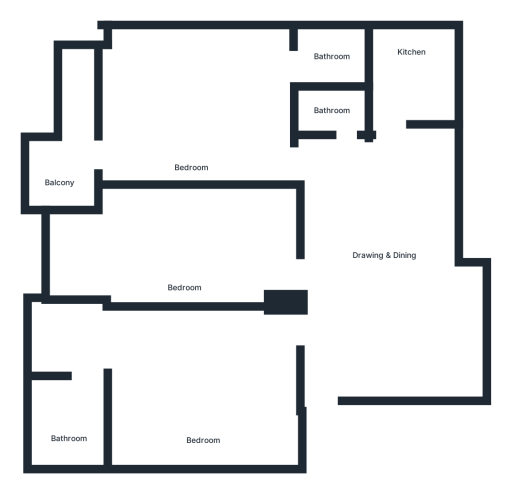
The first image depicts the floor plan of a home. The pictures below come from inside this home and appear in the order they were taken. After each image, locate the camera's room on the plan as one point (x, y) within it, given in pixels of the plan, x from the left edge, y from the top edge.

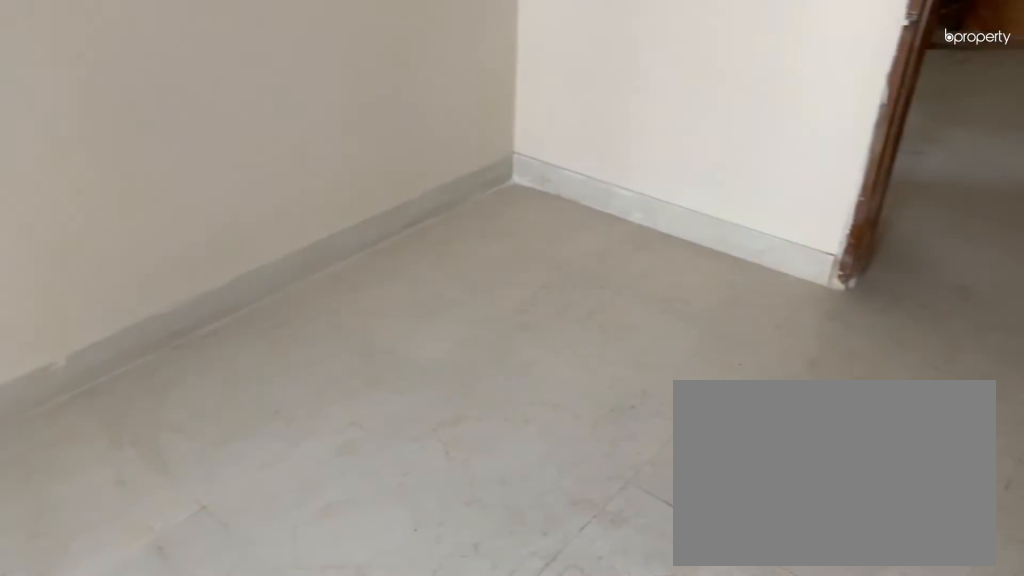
(193, 244)
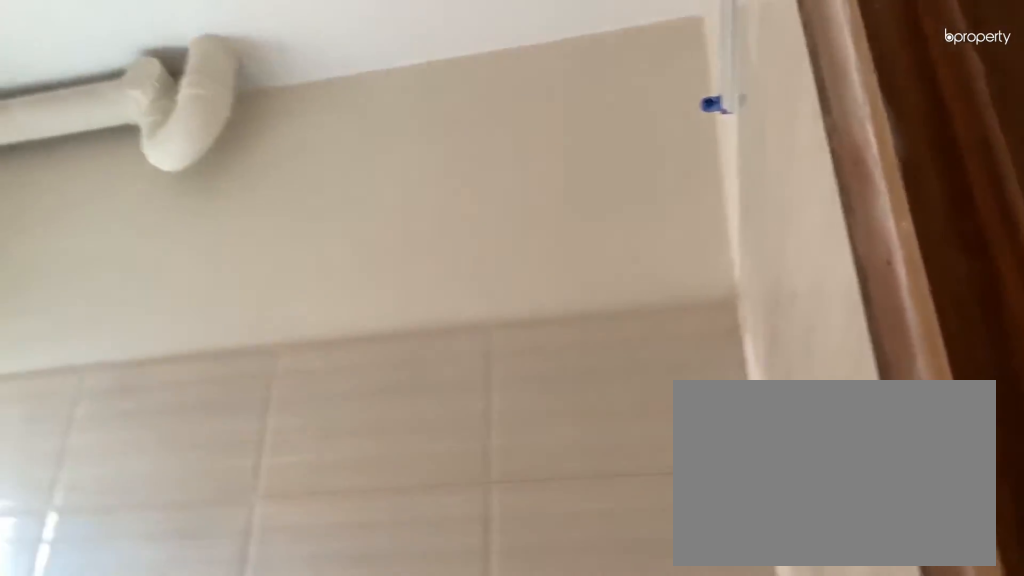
(411, 58)
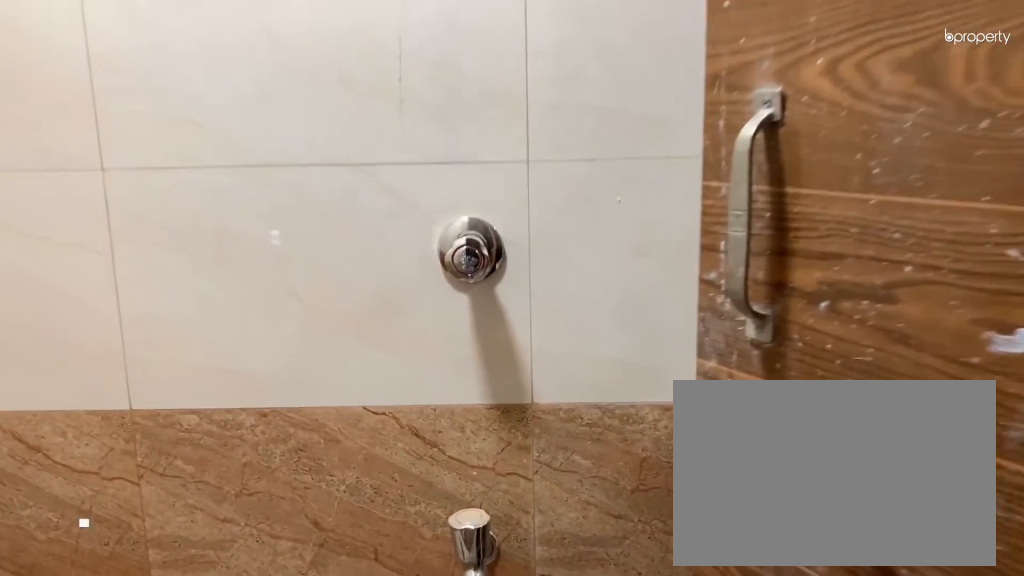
(331, 110)
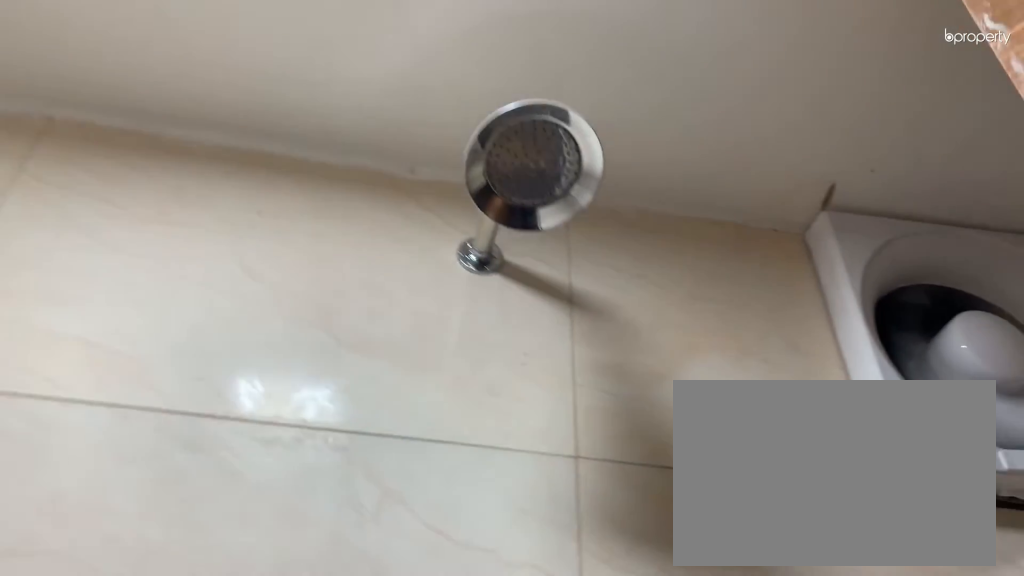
(331, 110)
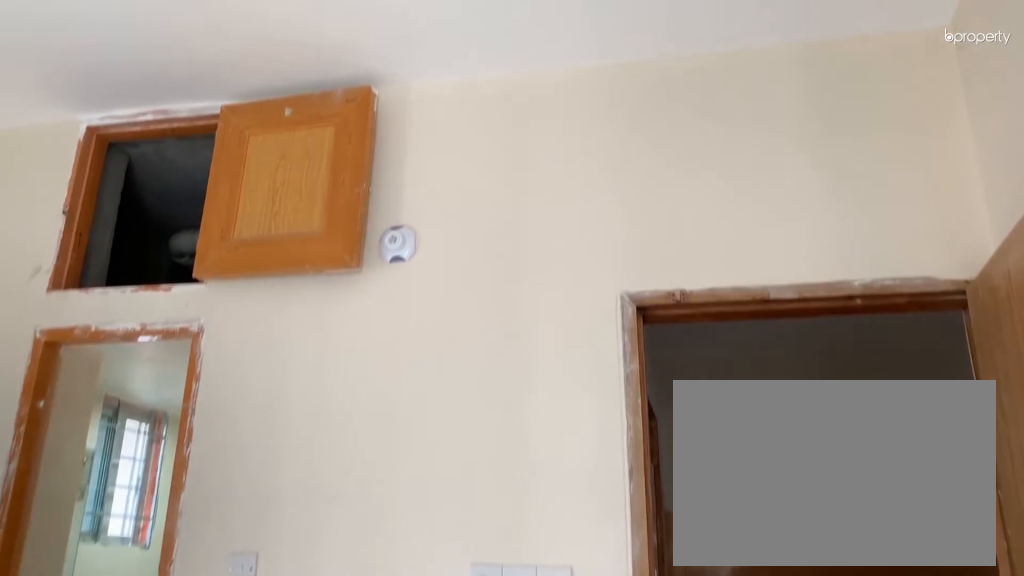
(191, 115)
